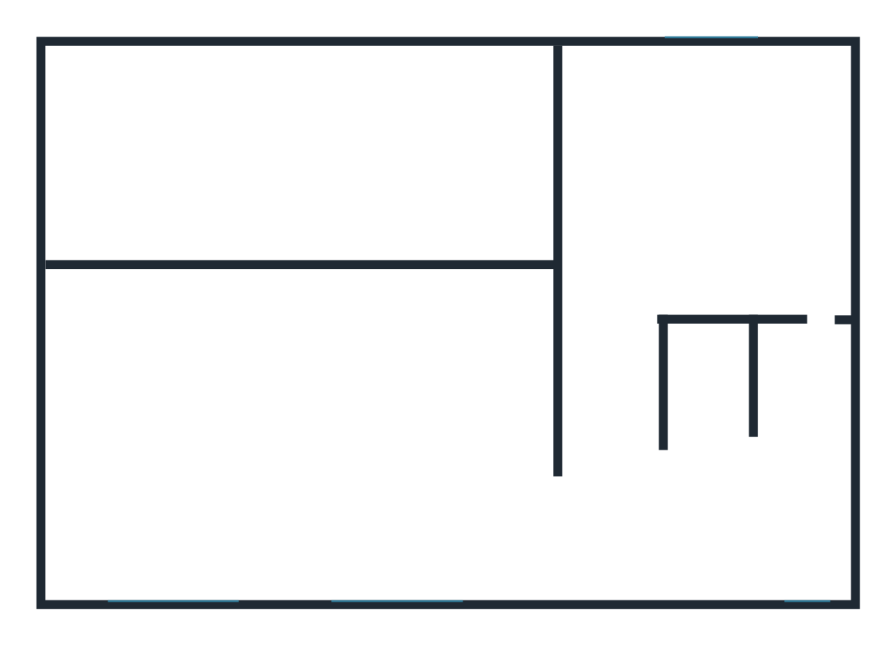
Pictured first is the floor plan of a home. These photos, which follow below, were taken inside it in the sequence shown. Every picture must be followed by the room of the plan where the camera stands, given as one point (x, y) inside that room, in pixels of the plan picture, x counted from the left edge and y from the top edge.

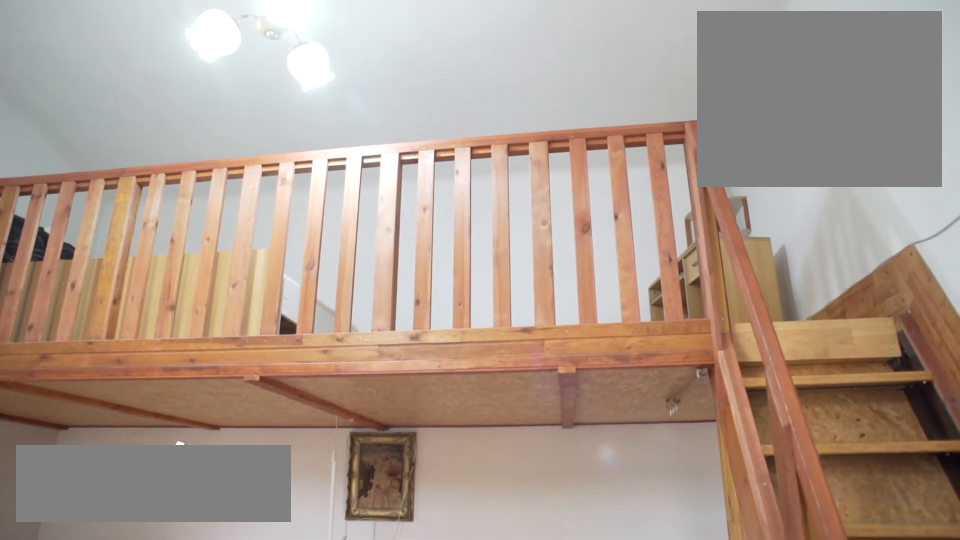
(411, 523)
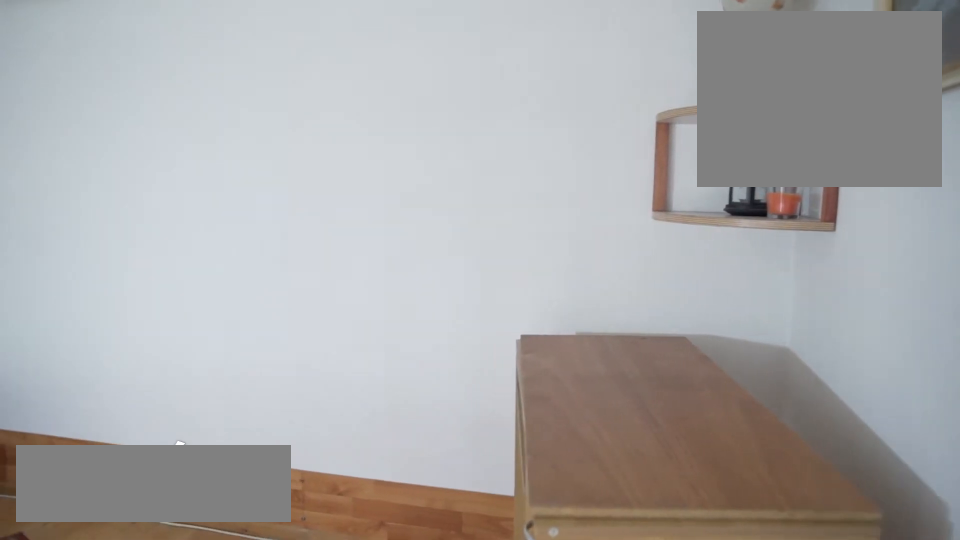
(513, 222)
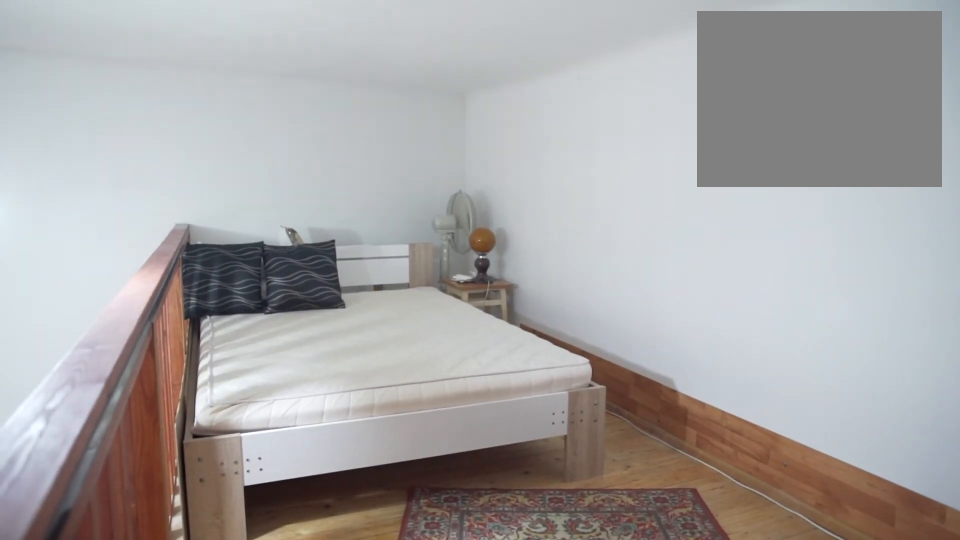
(513, 222)
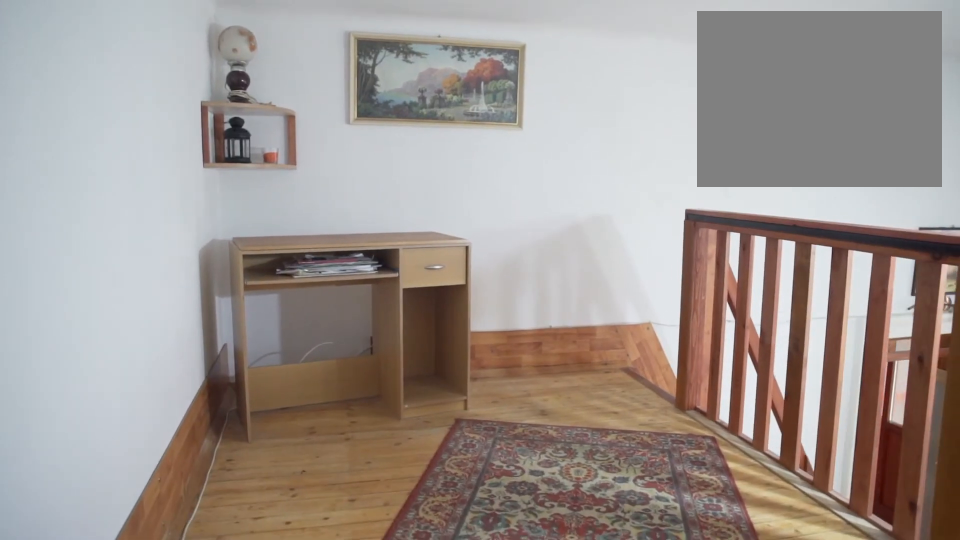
(277, 111)
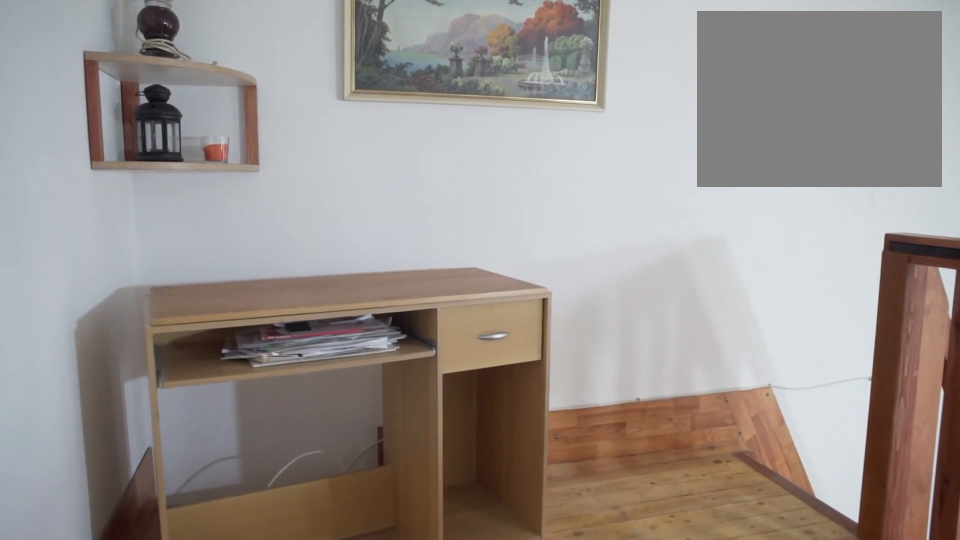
(277, 110)
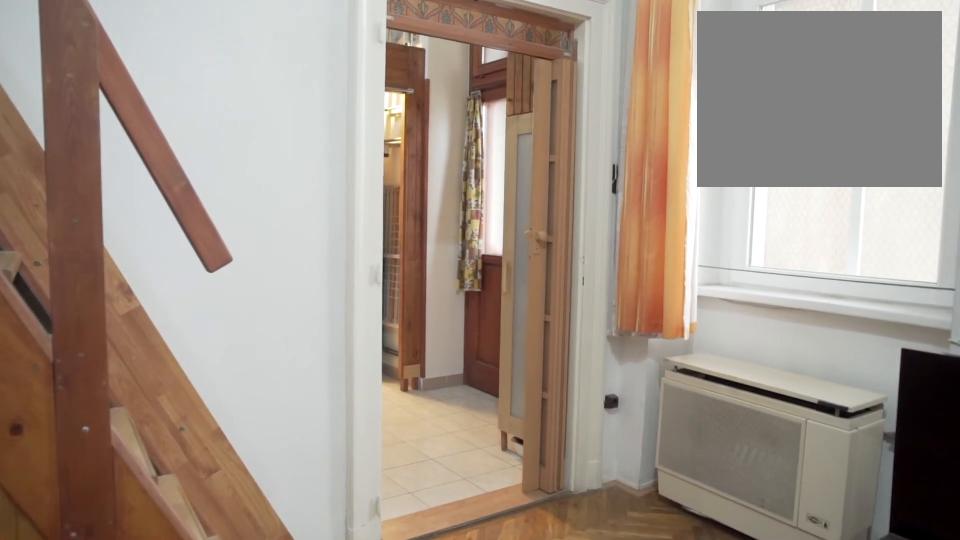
(538, 510)
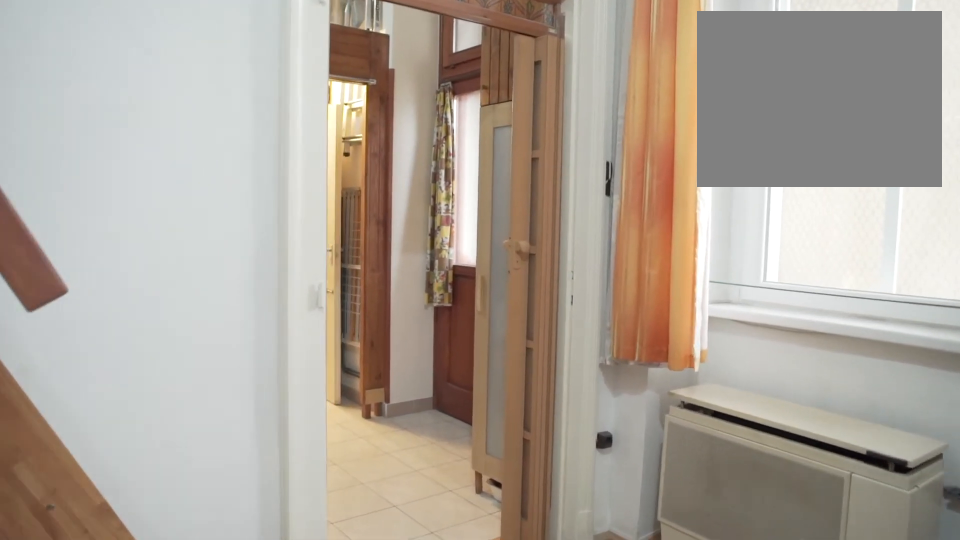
(538, 510)
